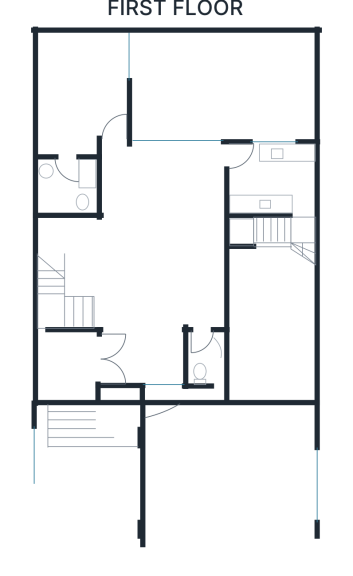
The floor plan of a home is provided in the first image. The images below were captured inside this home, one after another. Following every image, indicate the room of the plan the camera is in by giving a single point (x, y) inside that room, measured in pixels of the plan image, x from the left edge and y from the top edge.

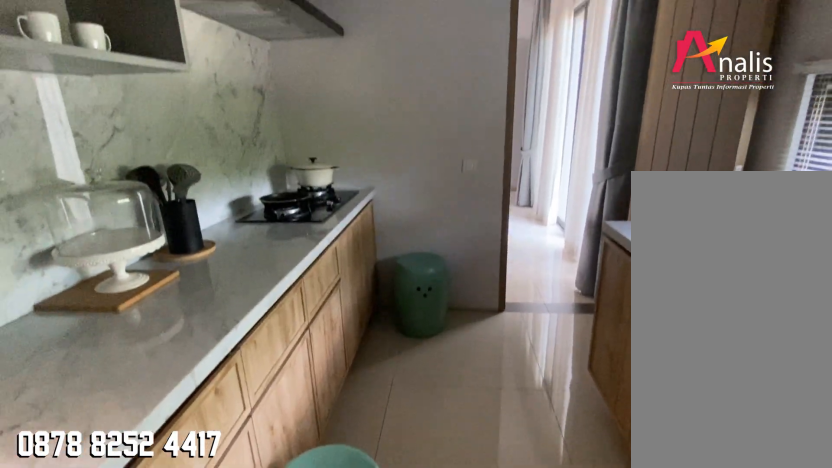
(271, 180)
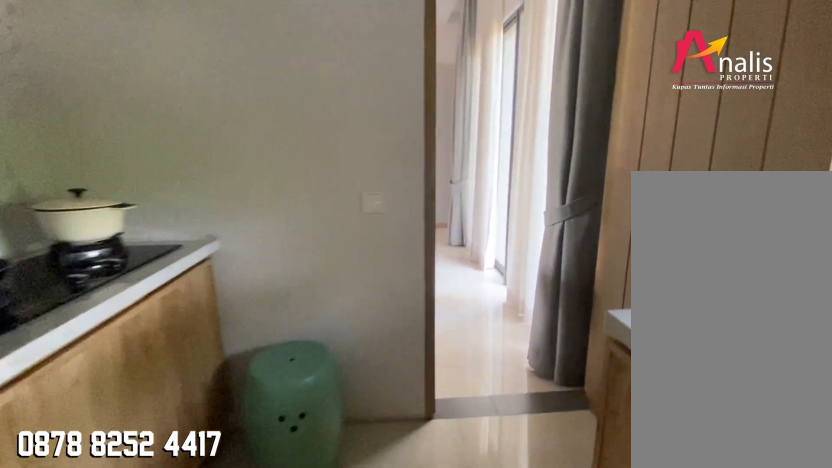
(271, 180)
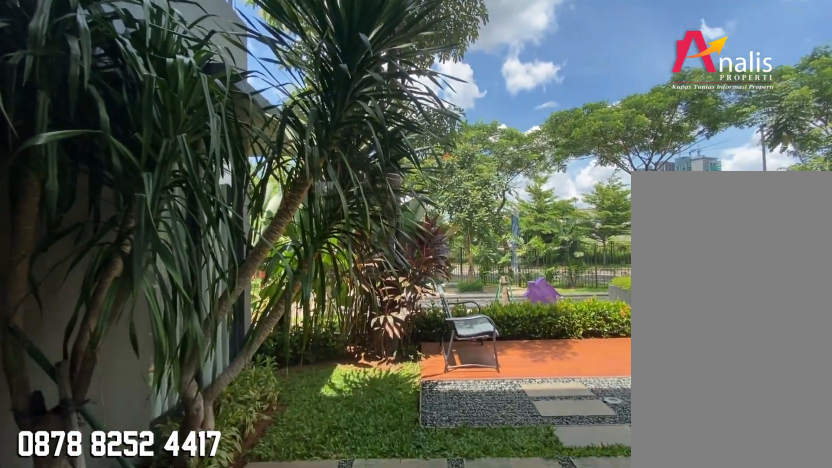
(226, 75)
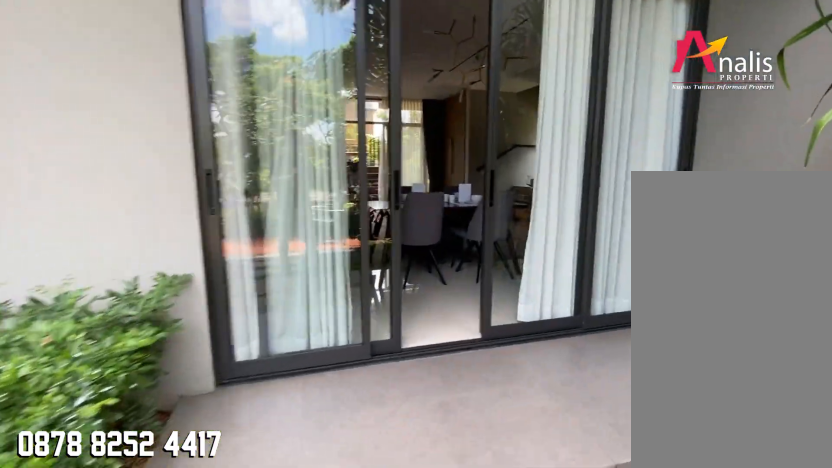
(226, 75)
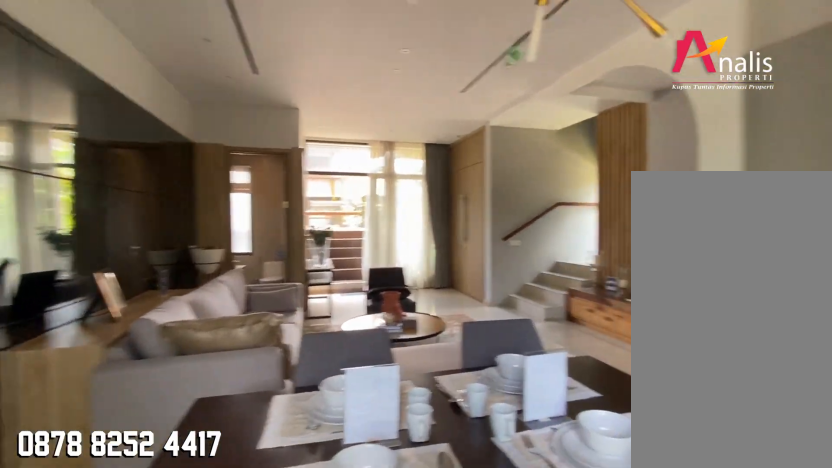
(145, 262)
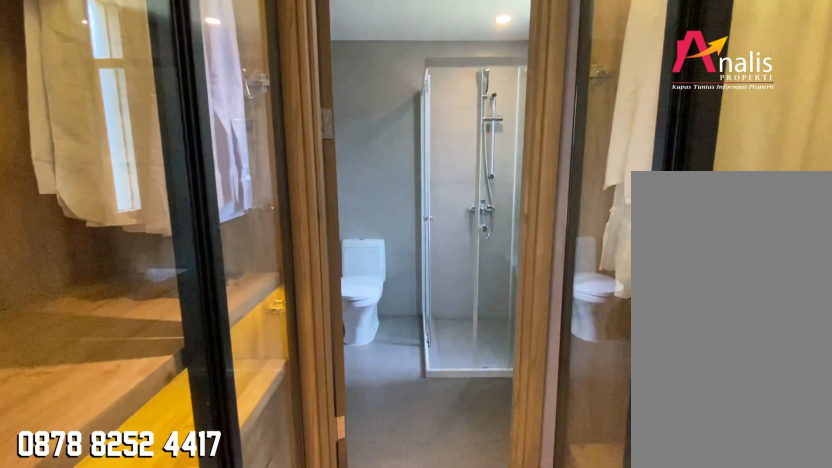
(78, 120)
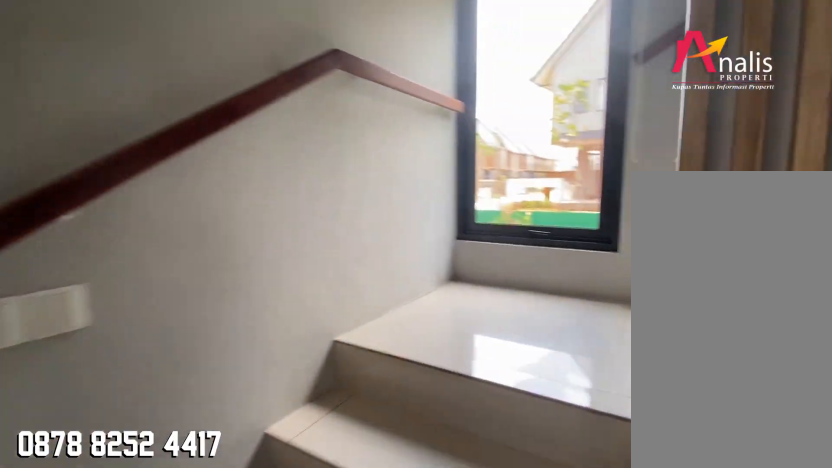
(145, 262)
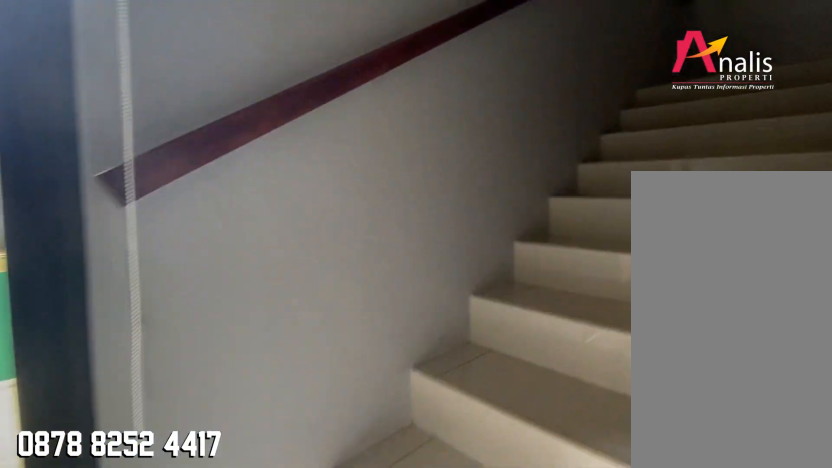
(60, 302)
